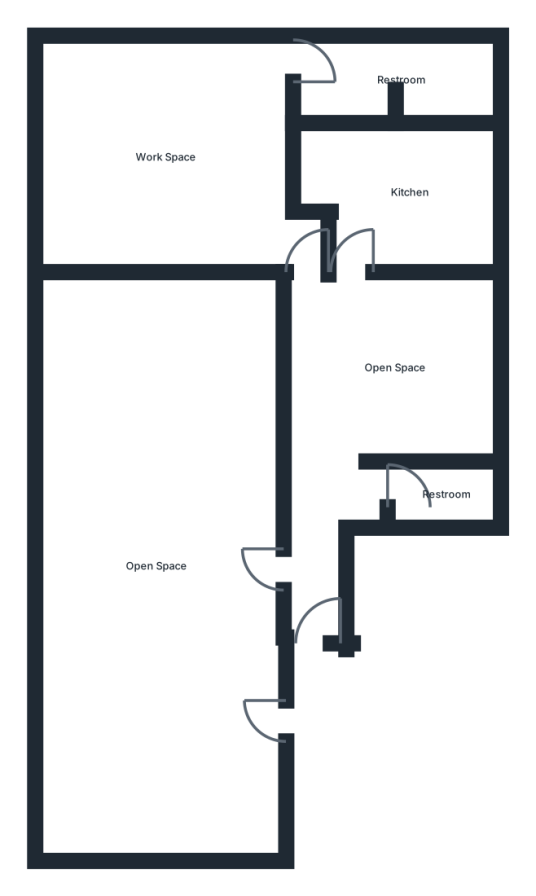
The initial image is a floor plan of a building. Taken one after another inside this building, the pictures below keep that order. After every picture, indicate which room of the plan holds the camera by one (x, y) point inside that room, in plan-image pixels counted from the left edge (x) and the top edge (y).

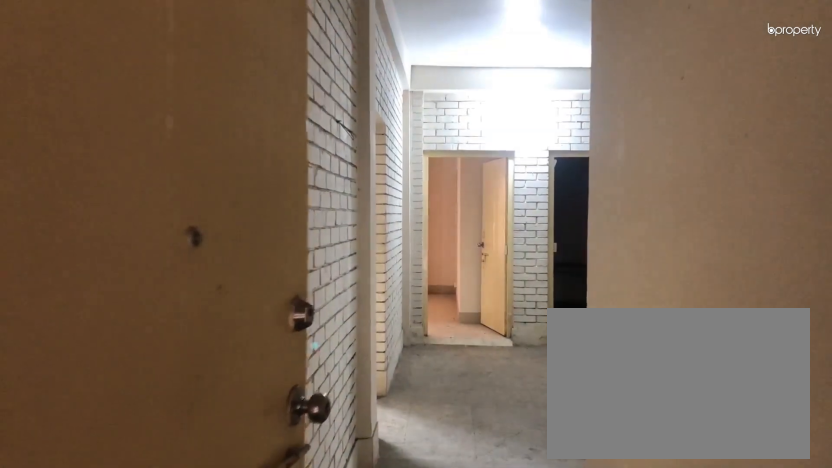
(313, 596)
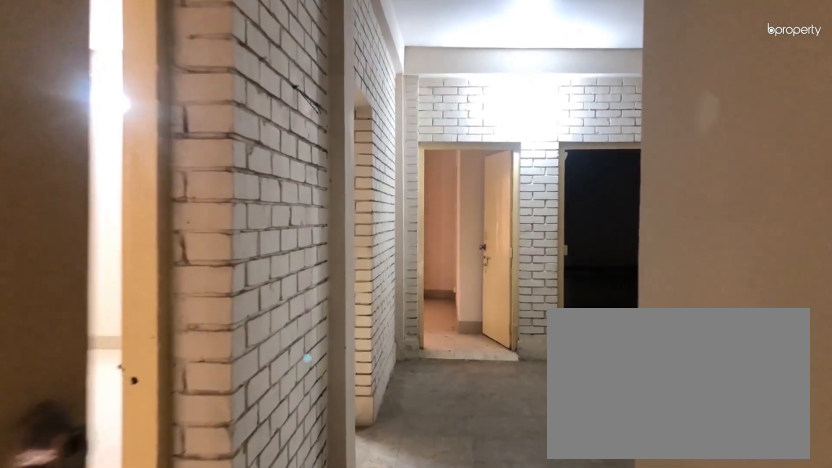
(313, 596)
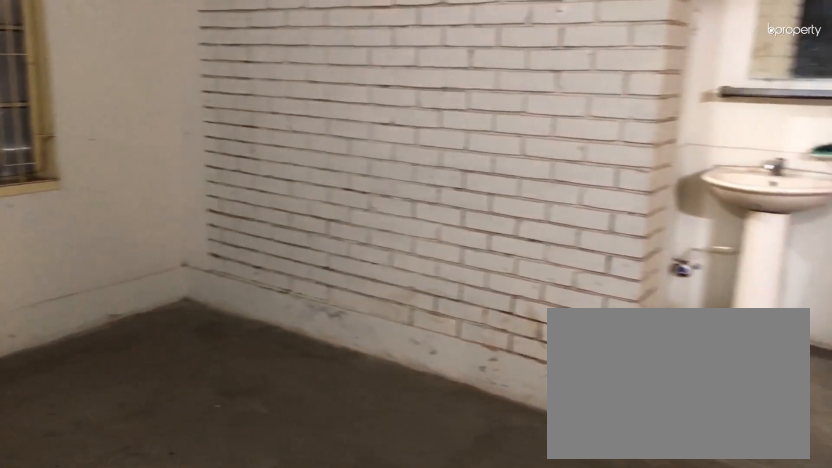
(394, 368)
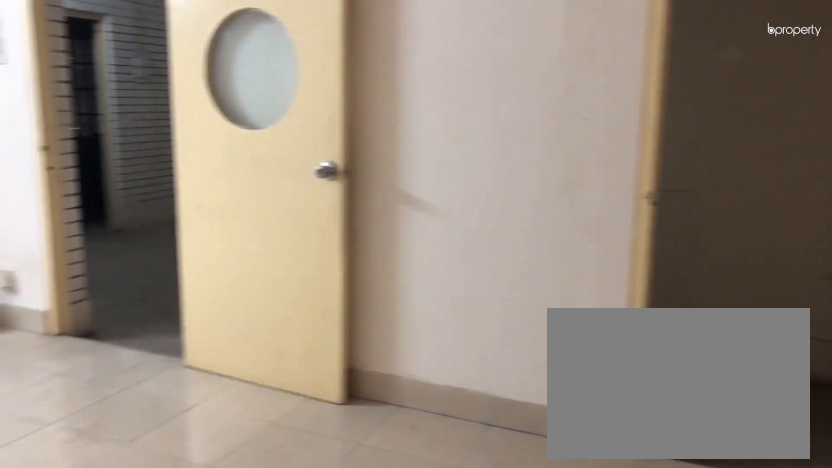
(155, 566)
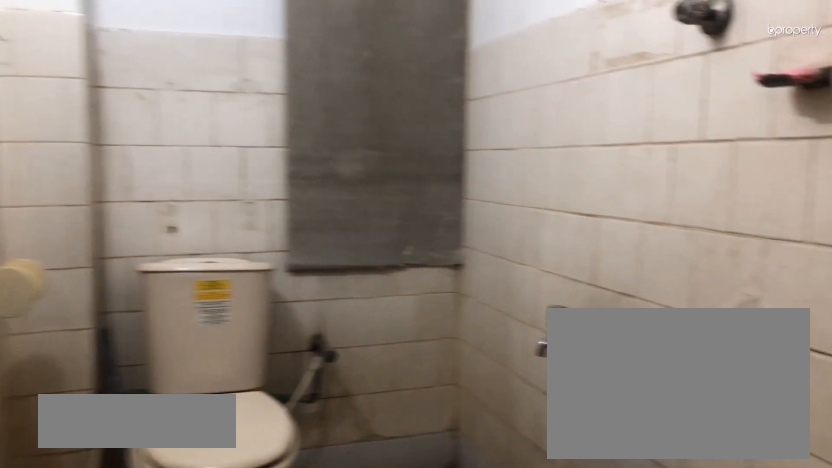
(447, 495)
